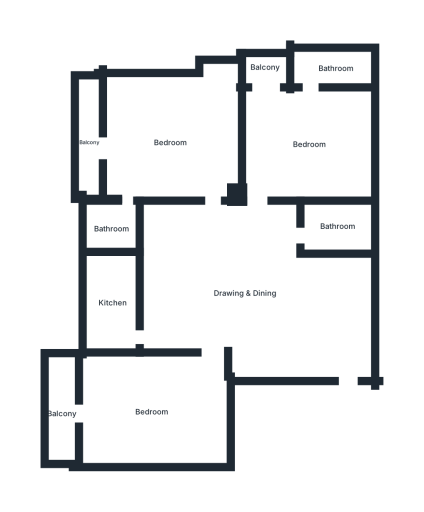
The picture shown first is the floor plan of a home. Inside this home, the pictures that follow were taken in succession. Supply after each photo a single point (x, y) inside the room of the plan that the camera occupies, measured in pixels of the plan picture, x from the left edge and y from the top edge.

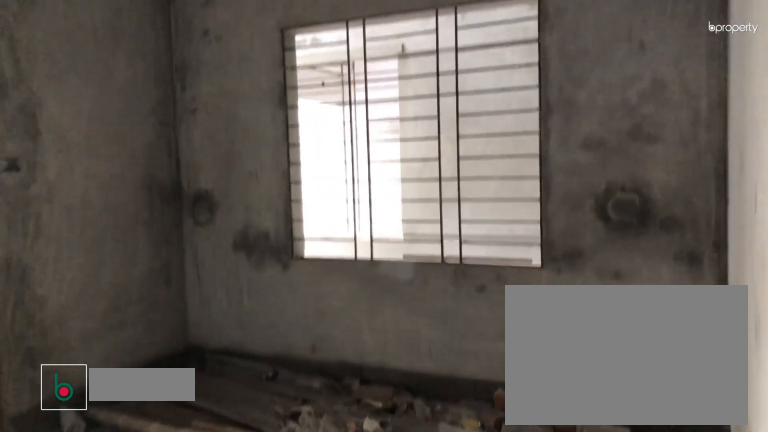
(308, 146)
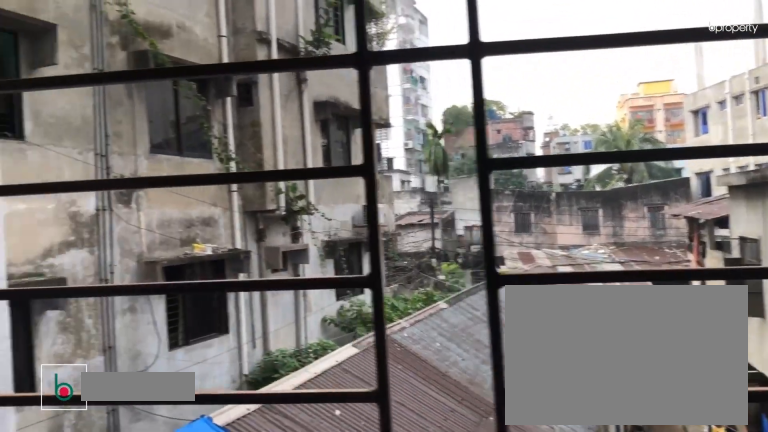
(266, 66)
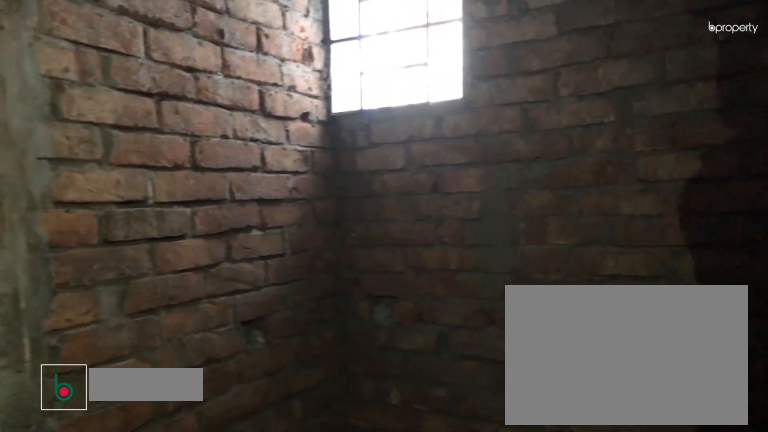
(335, 66)
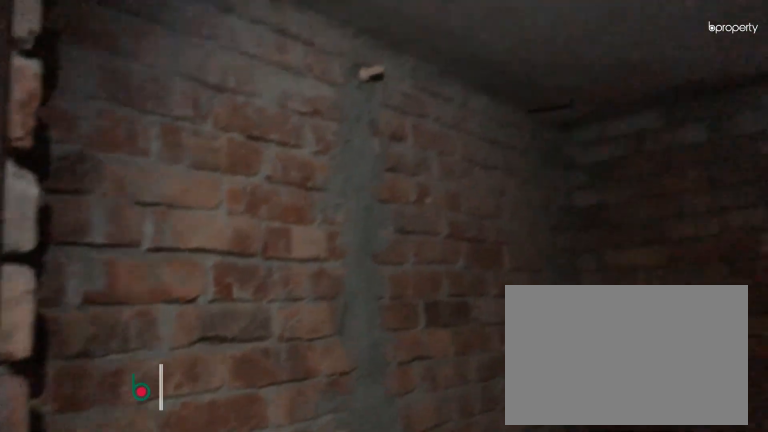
(337, 226)
